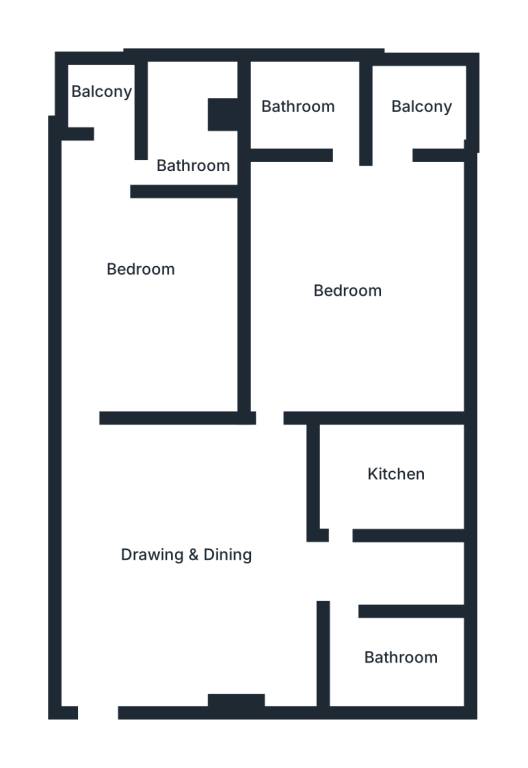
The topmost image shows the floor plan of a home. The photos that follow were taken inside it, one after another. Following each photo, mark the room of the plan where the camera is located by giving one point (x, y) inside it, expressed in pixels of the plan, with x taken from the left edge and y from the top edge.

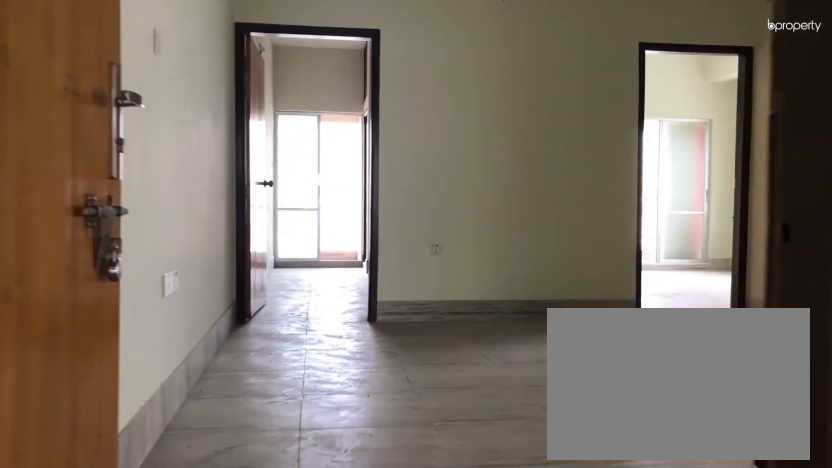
(116, 668)
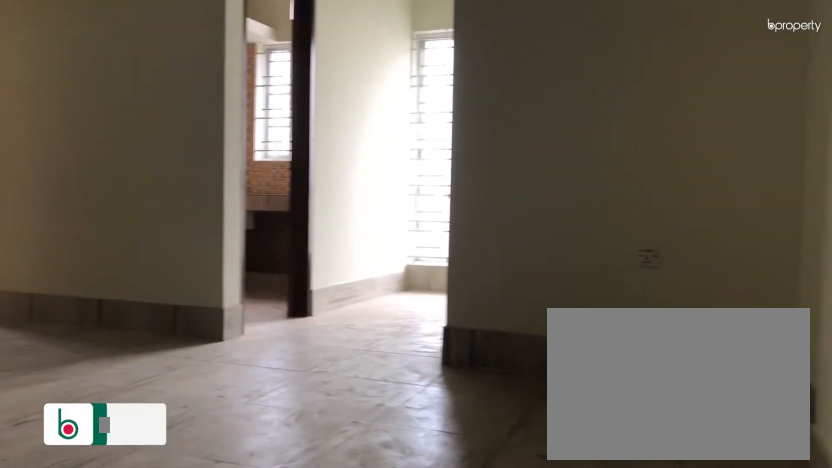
(185, 538)
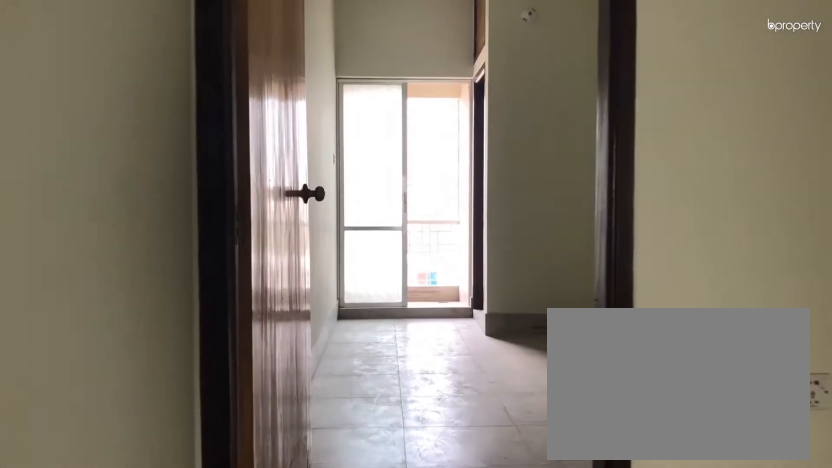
(185, 538)
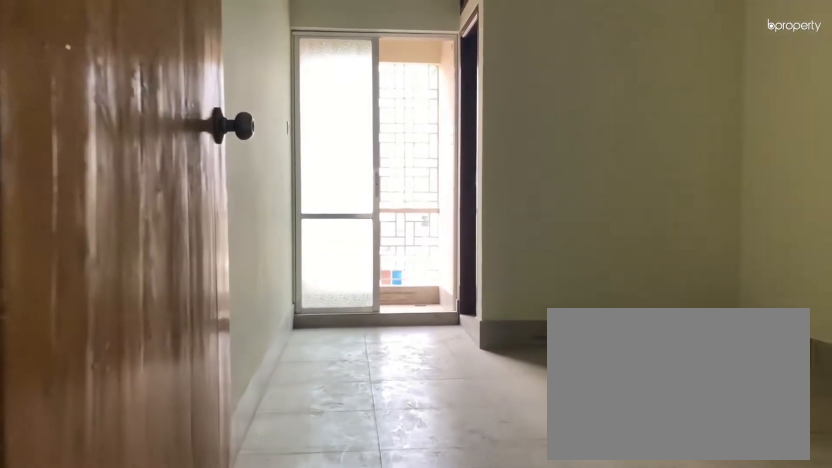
(96, 435)
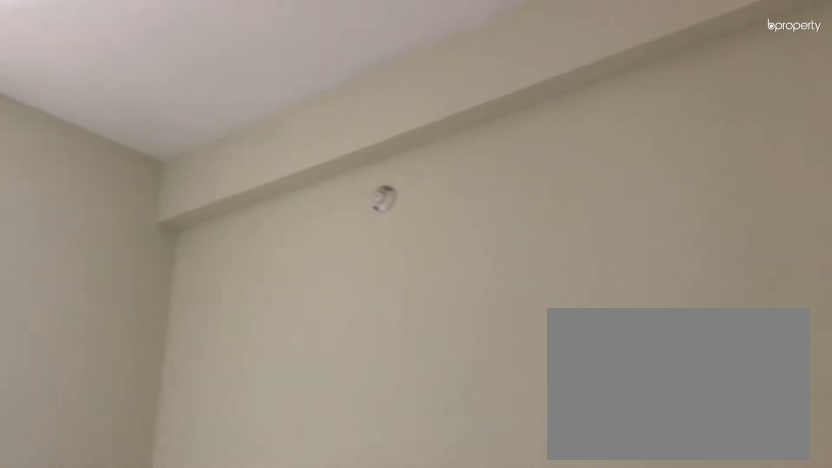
(136, 259)
